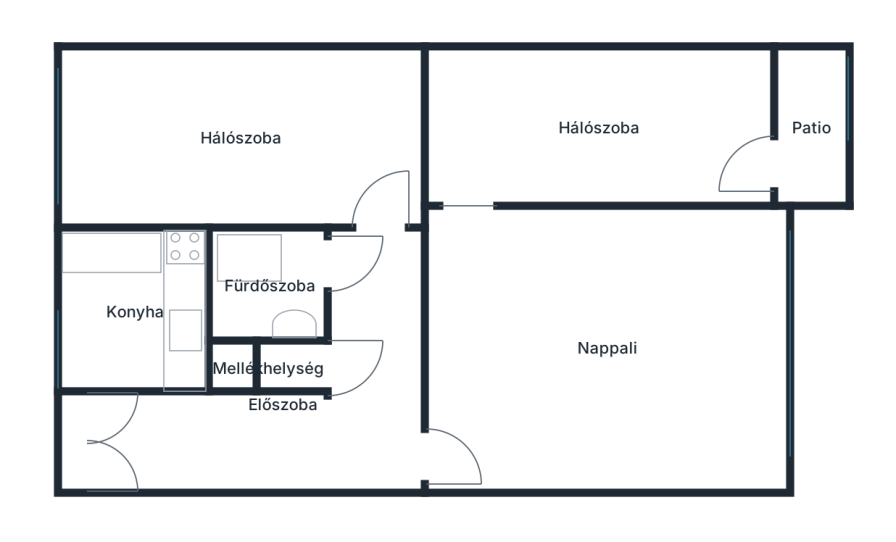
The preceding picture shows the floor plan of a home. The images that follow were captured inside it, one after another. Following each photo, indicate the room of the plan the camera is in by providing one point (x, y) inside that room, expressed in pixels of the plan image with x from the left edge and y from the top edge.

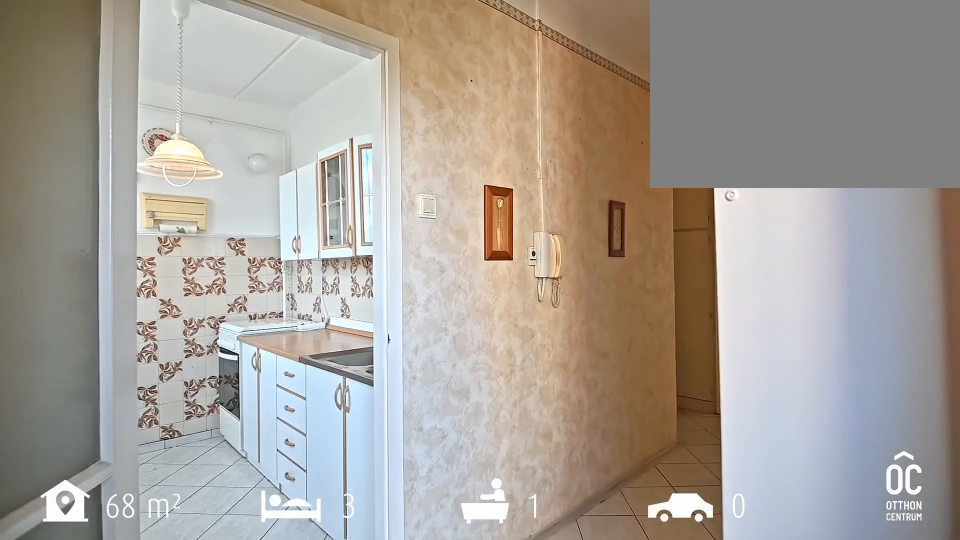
(262, 444)
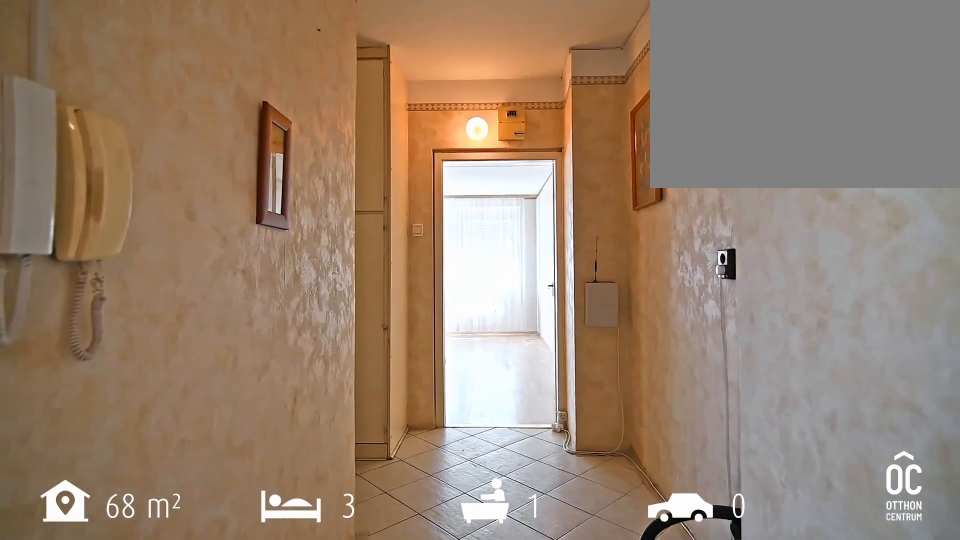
(262, 444)
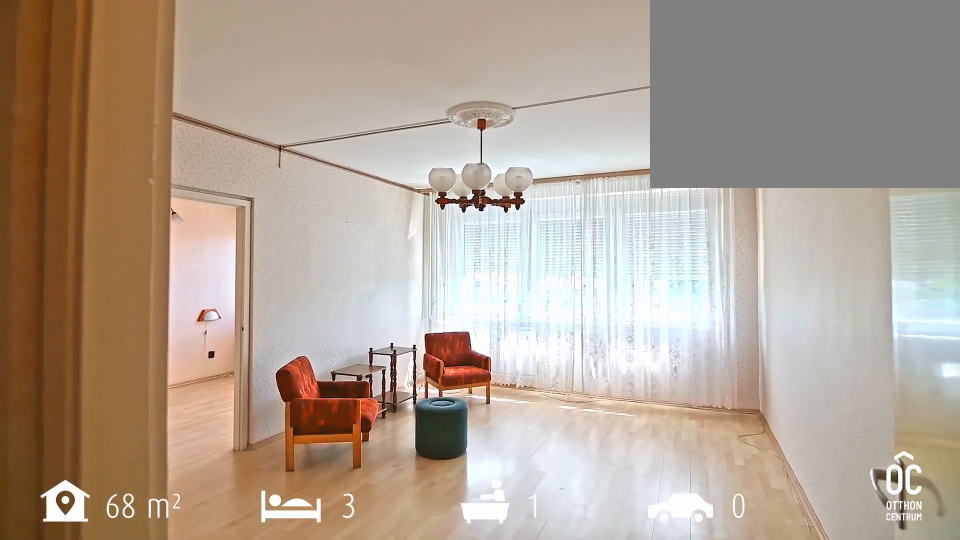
(609, 354)
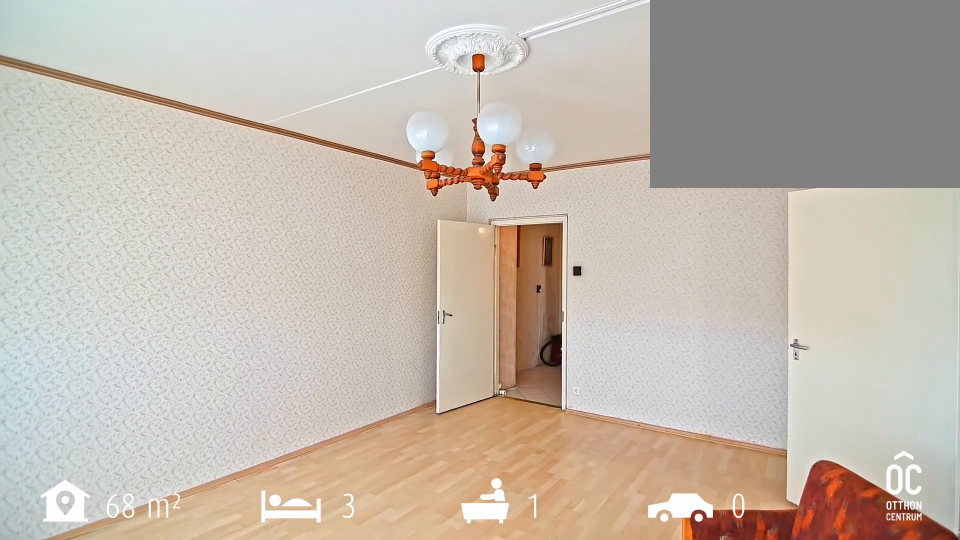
(609, 354)
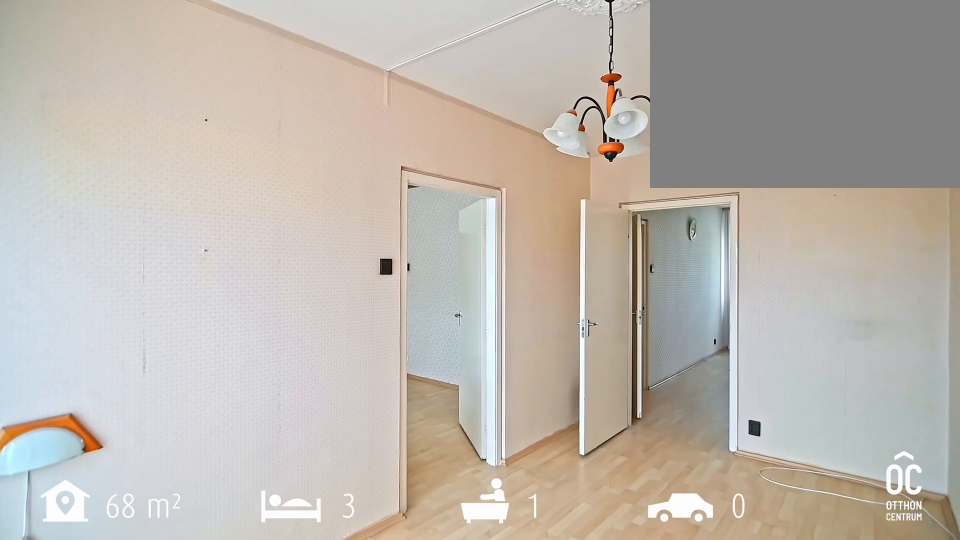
(591, 129)
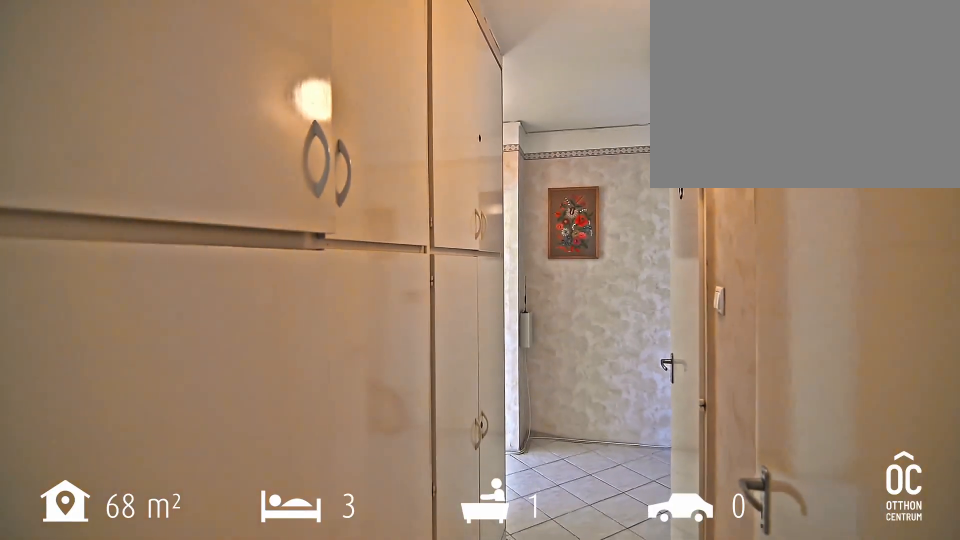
(371, 332)
